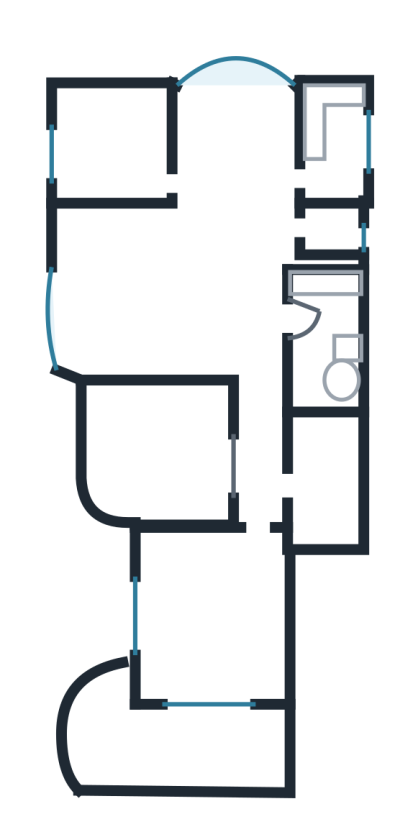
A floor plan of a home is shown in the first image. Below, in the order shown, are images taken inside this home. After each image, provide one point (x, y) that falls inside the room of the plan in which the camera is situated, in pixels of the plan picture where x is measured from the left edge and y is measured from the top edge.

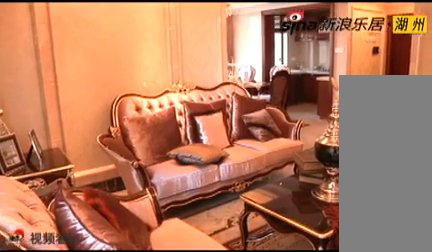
(158, 273)
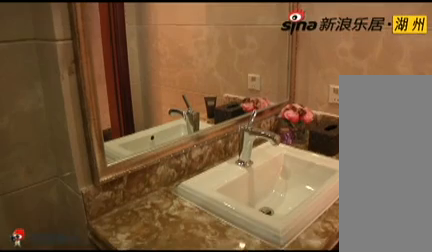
(325, 337)
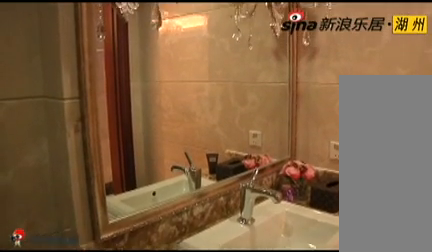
(325, 337)
